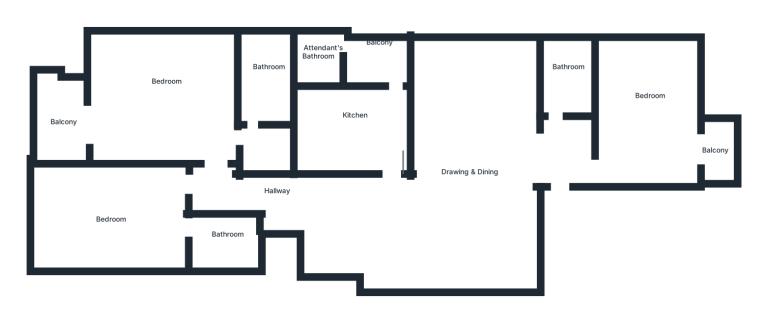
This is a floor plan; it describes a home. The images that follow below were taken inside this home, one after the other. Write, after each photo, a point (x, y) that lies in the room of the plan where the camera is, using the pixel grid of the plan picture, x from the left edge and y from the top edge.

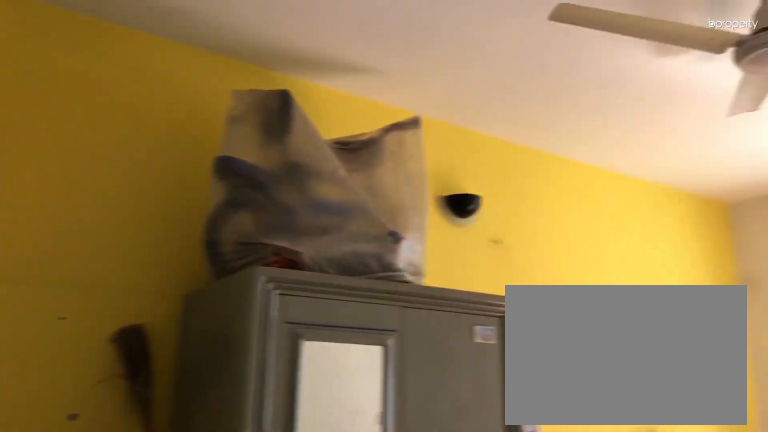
(119, 231)
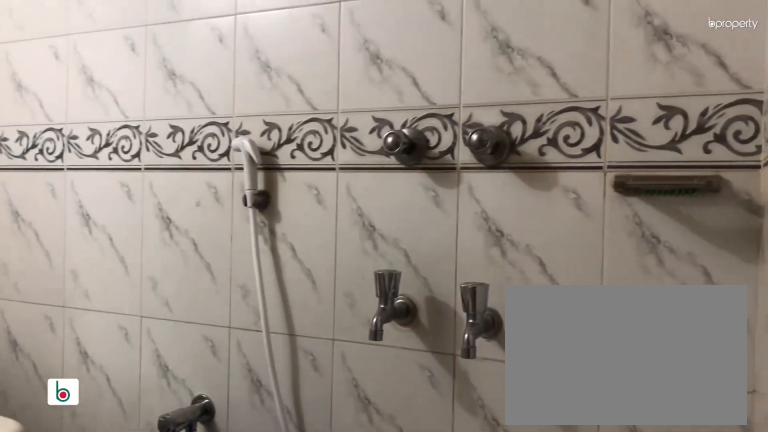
(216, 238)
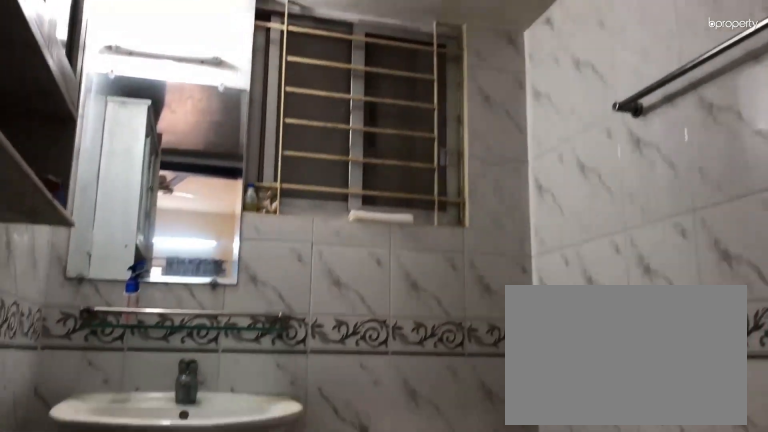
(216, 238)
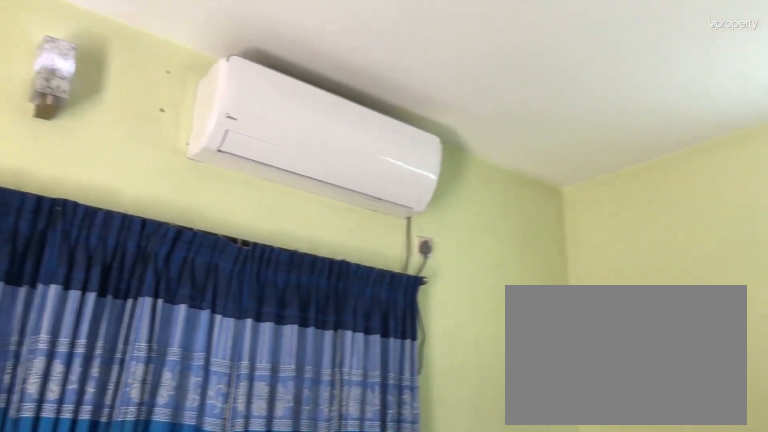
(152, 85)
